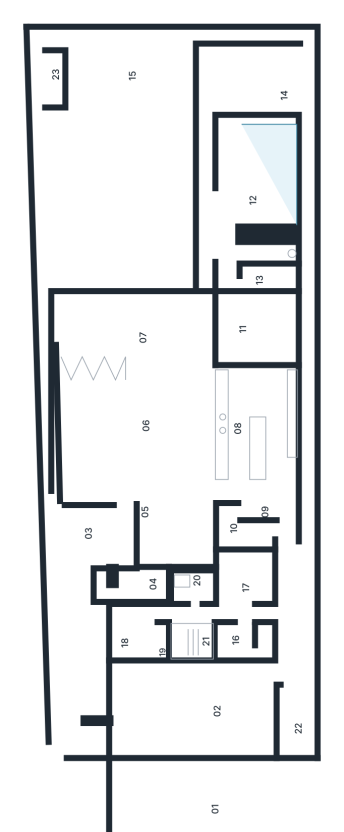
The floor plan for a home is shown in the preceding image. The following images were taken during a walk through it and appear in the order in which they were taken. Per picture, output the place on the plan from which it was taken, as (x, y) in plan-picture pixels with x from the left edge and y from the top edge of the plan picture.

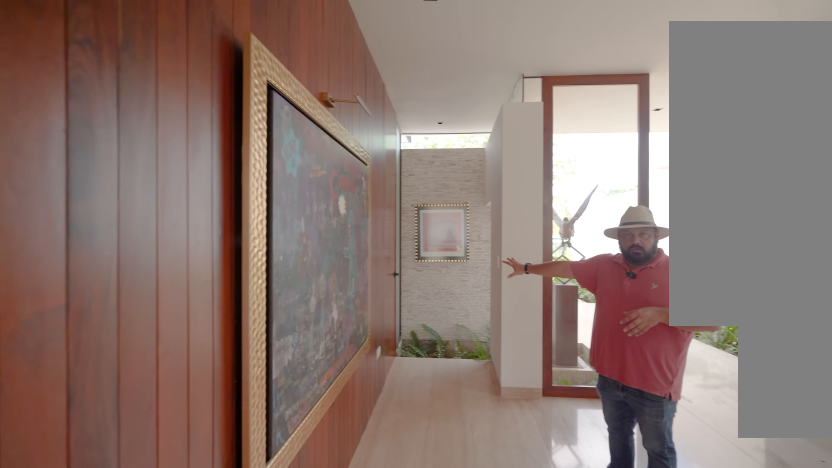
(118, 531)
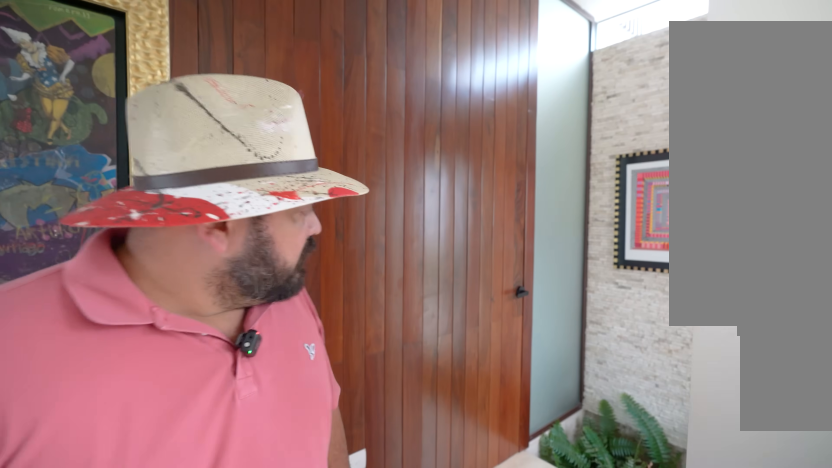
(126, 579)
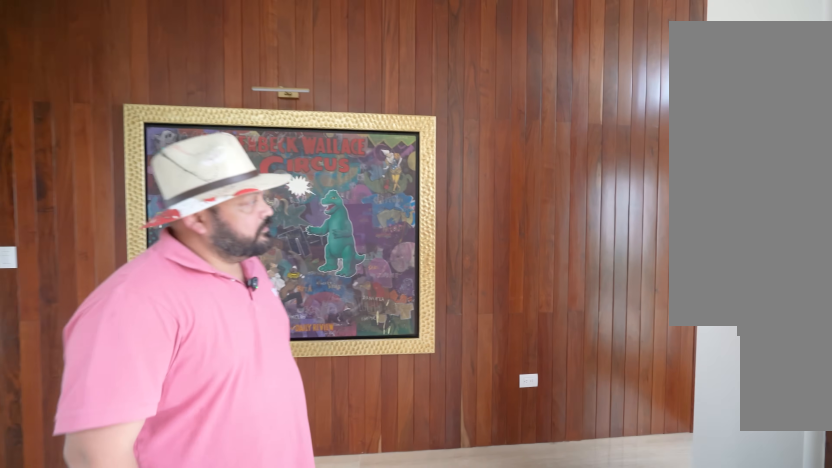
(126, 579)
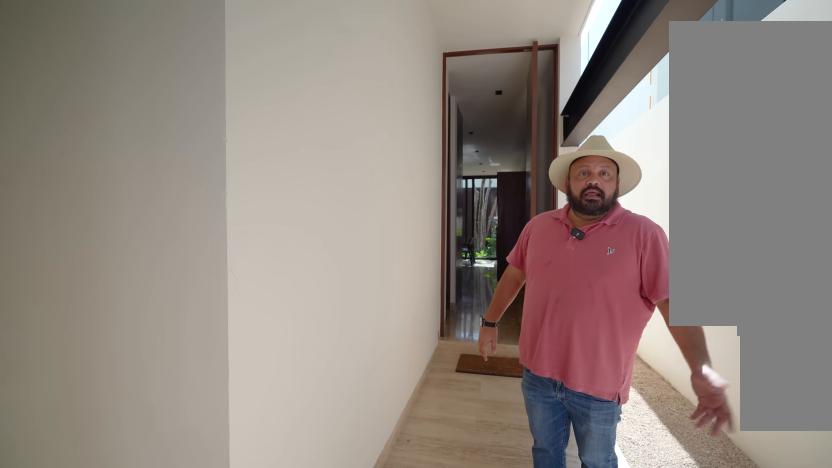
(285, 610)
